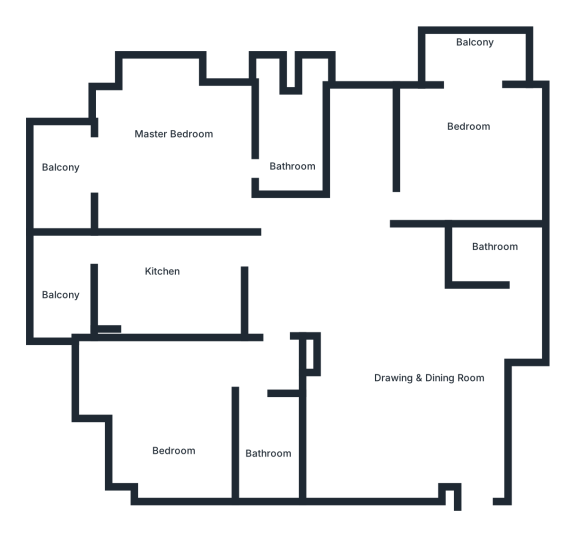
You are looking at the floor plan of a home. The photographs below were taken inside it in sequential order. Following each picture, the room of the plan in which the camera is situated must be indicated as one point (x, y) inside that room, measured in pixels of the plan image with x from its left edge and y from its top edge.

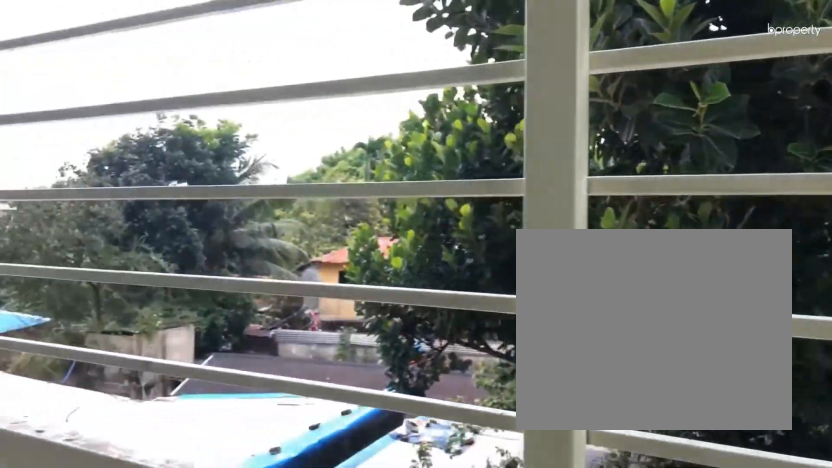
(66, 178)
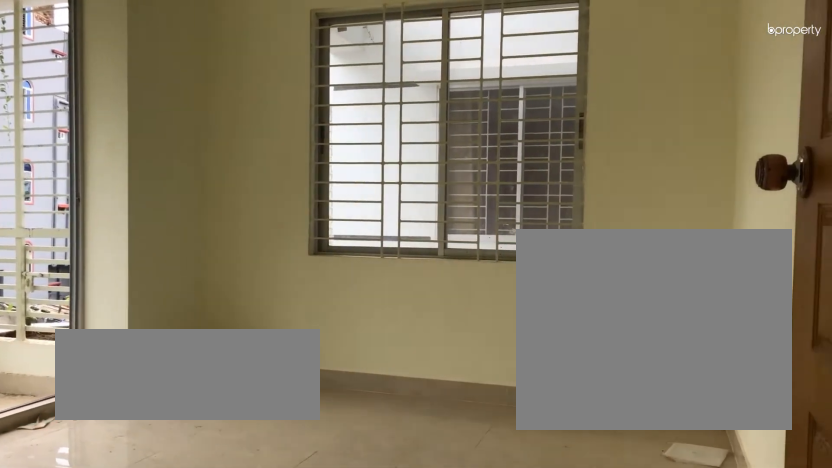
(466, 145)
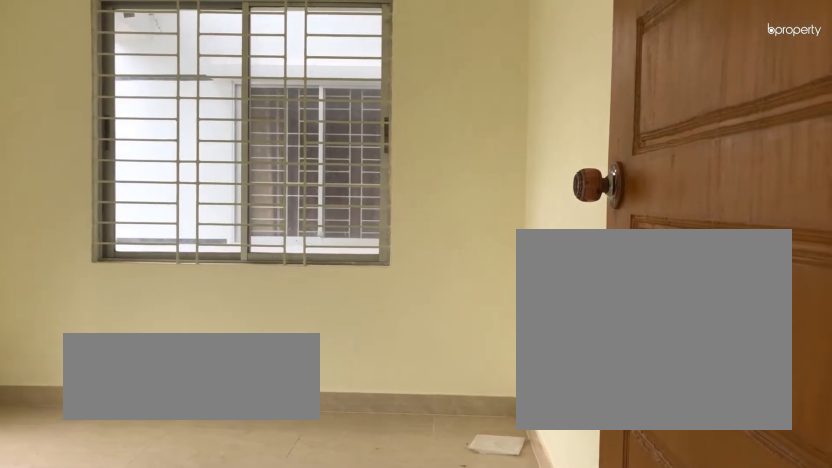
(466, 145)
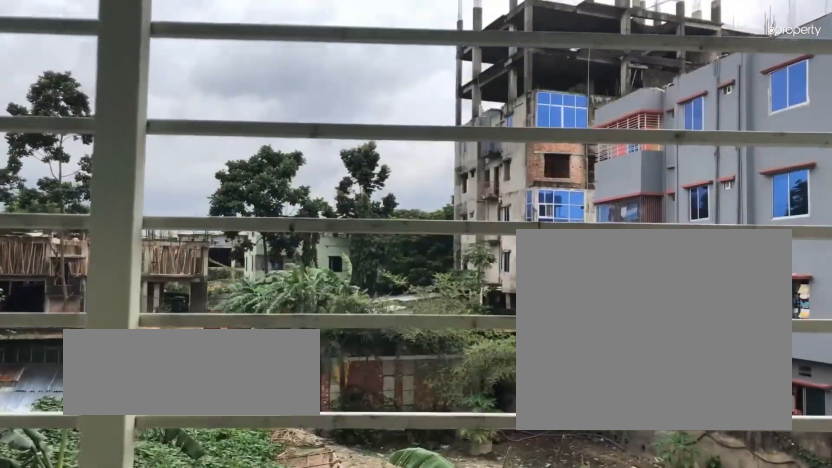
(474, 60)
